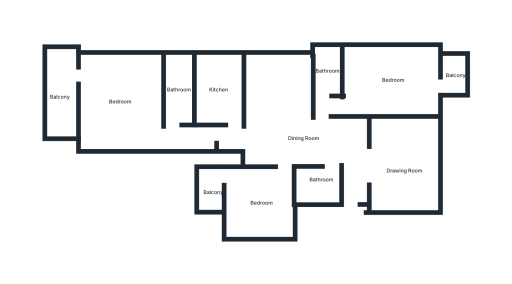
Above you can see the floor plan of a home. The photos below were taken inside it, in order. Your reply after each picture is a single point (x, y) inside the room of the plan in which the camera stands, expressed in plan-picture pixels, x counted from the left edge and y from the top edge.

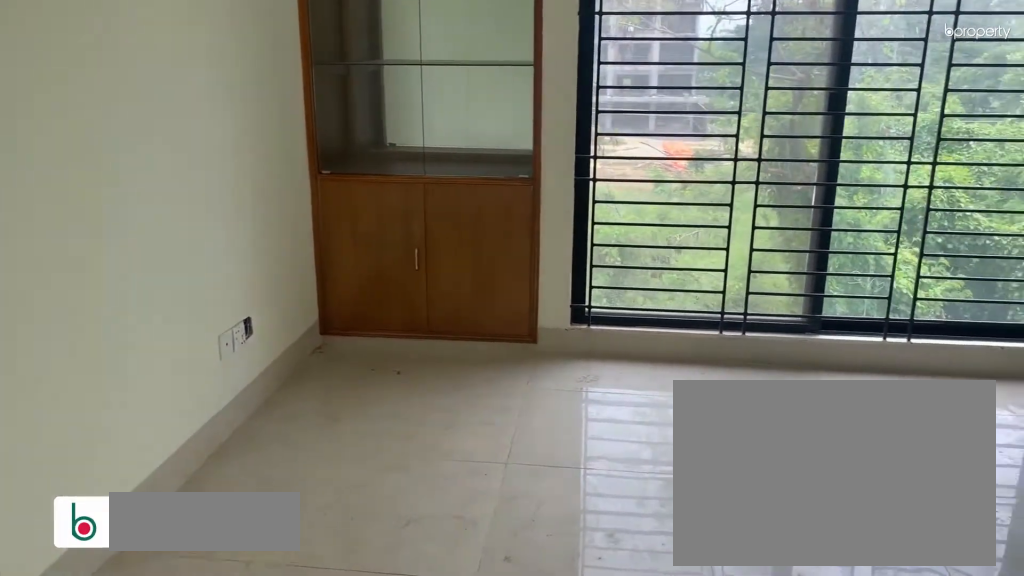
(392, 169)
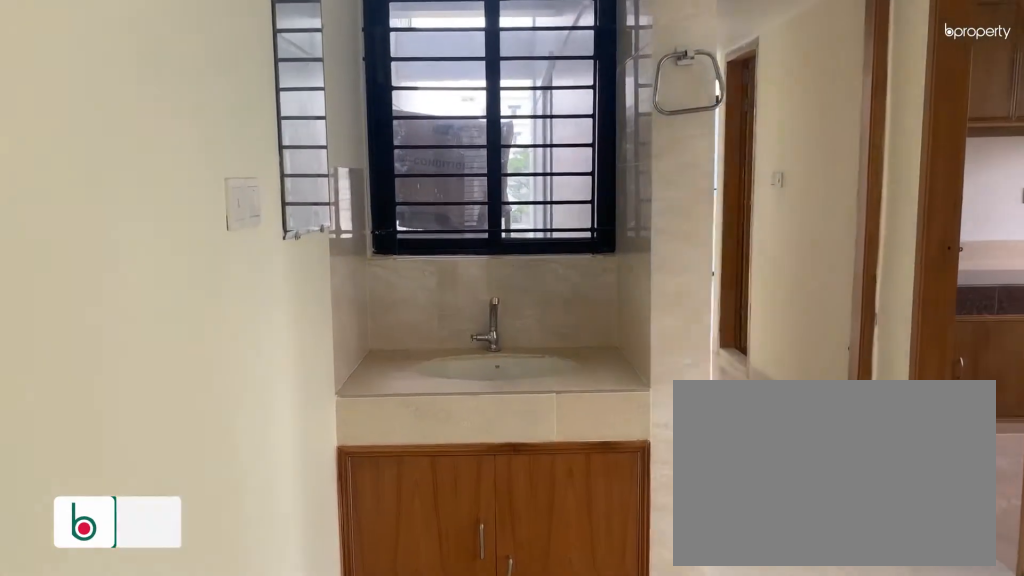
(305, 138)
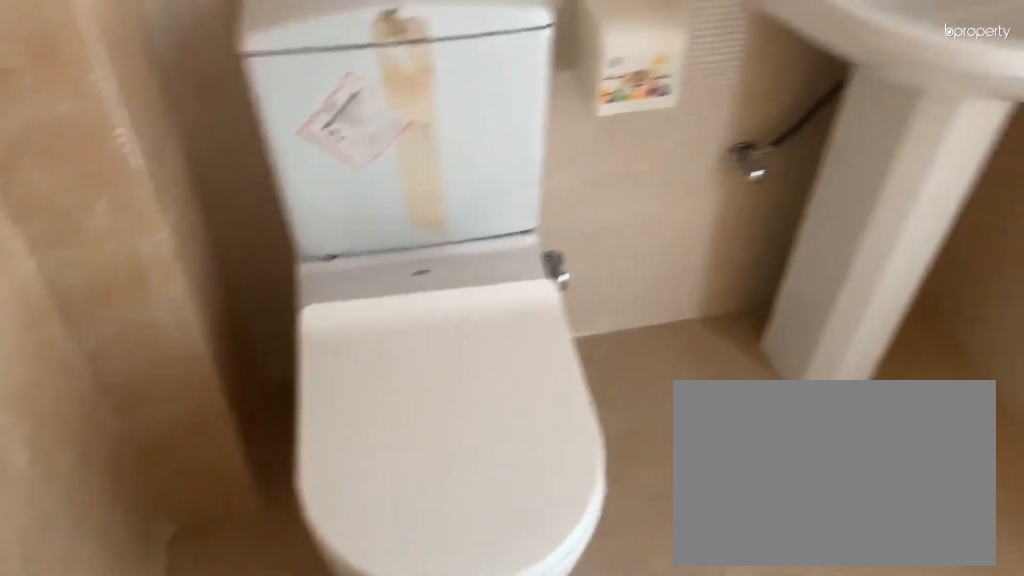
(320, 182)
